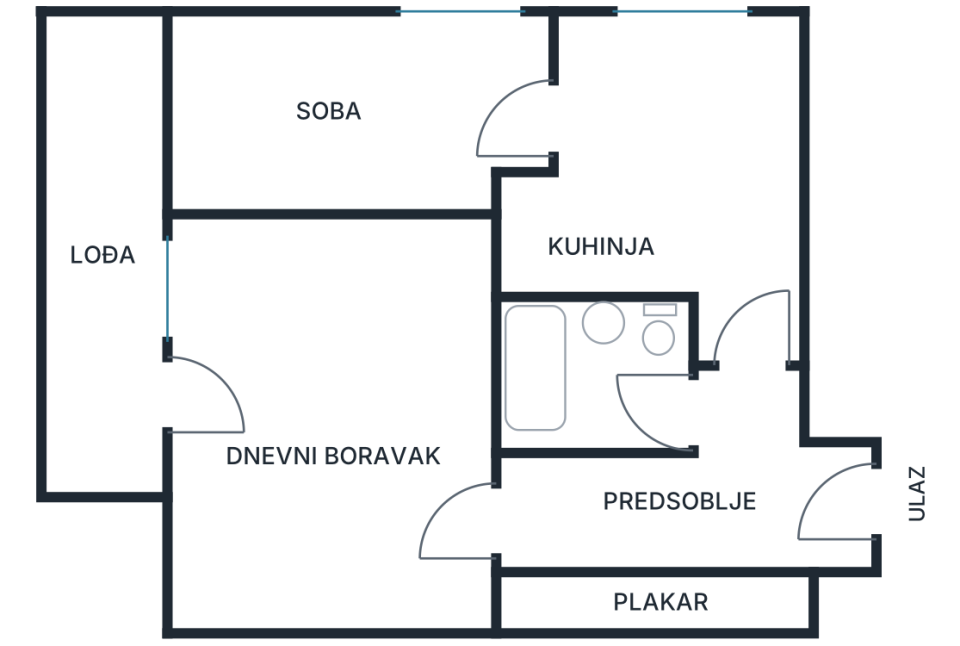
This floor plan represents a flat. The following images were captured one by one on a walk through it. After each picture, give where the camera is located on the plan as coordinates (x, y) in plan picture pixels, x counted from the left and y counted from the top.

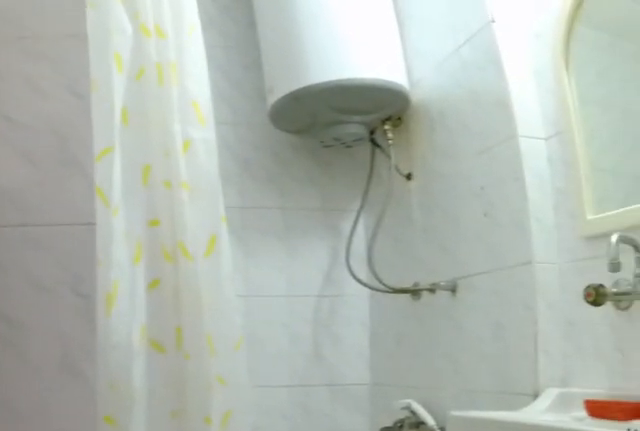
(715, 399)
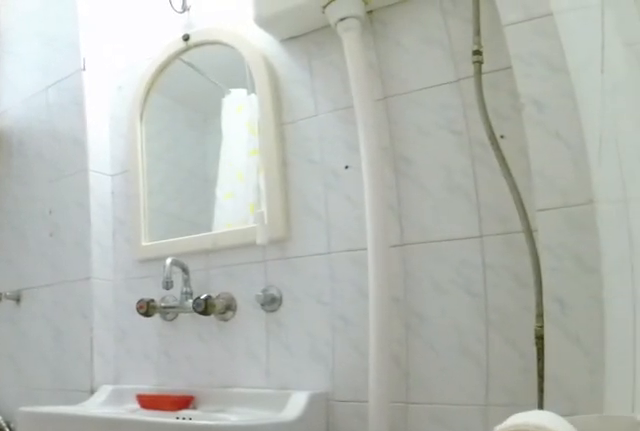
(708, 405)
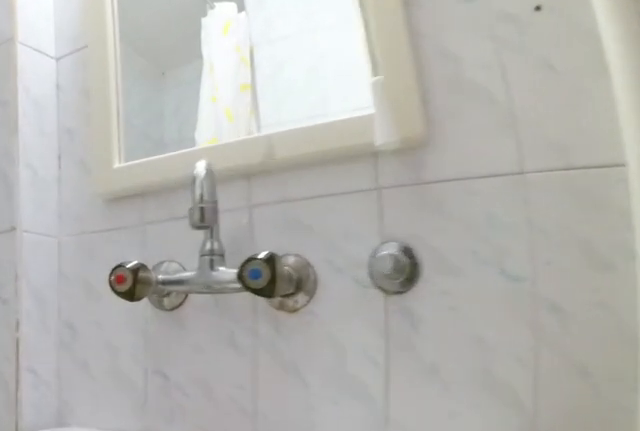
(644, 374)
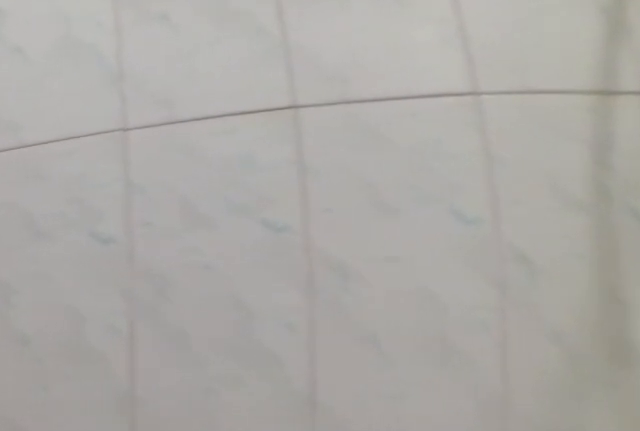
(623, 345)
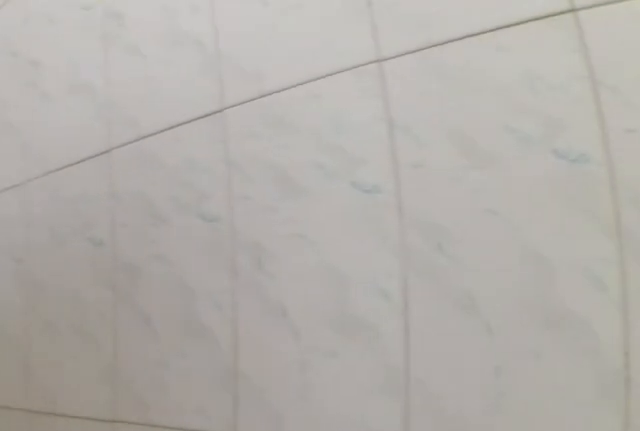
(620, 339)
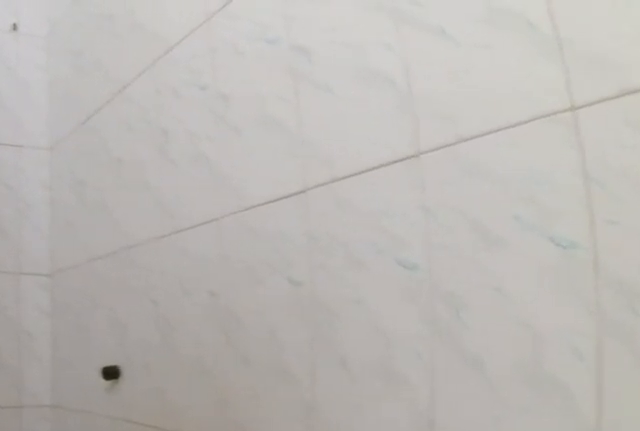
(610, 330)
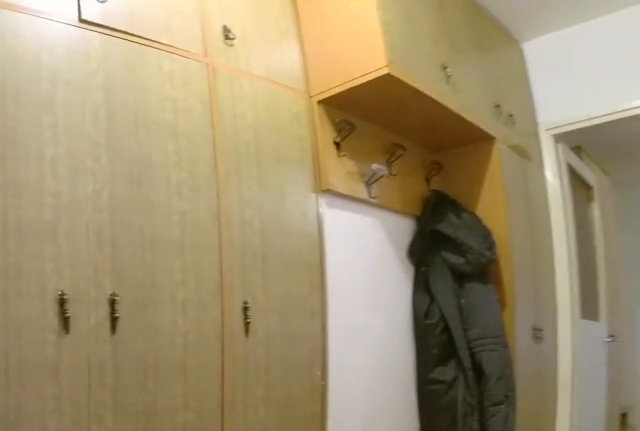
(777, 463)
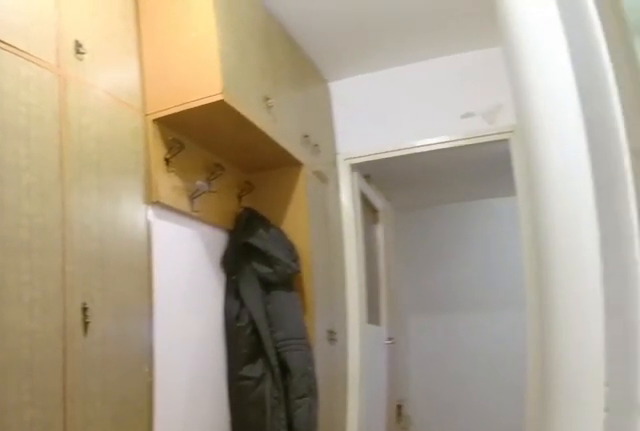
(783, 477)
